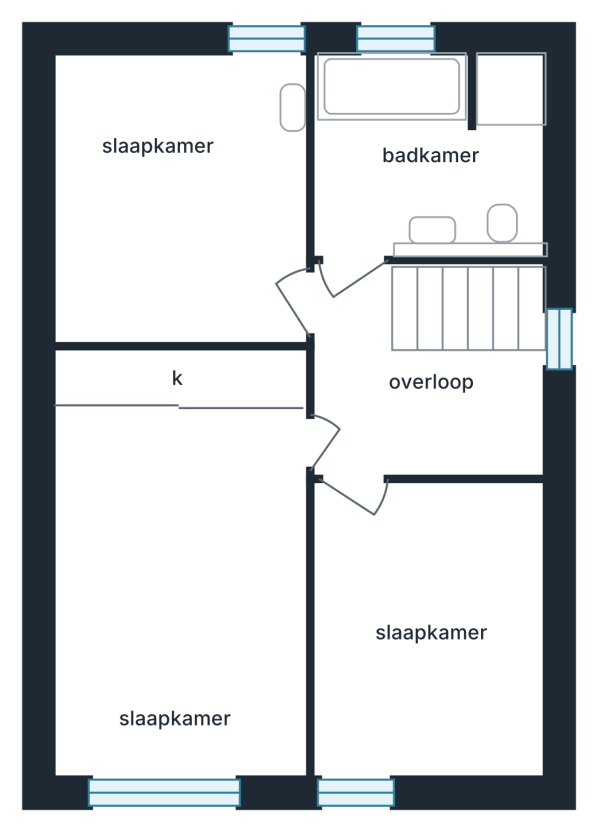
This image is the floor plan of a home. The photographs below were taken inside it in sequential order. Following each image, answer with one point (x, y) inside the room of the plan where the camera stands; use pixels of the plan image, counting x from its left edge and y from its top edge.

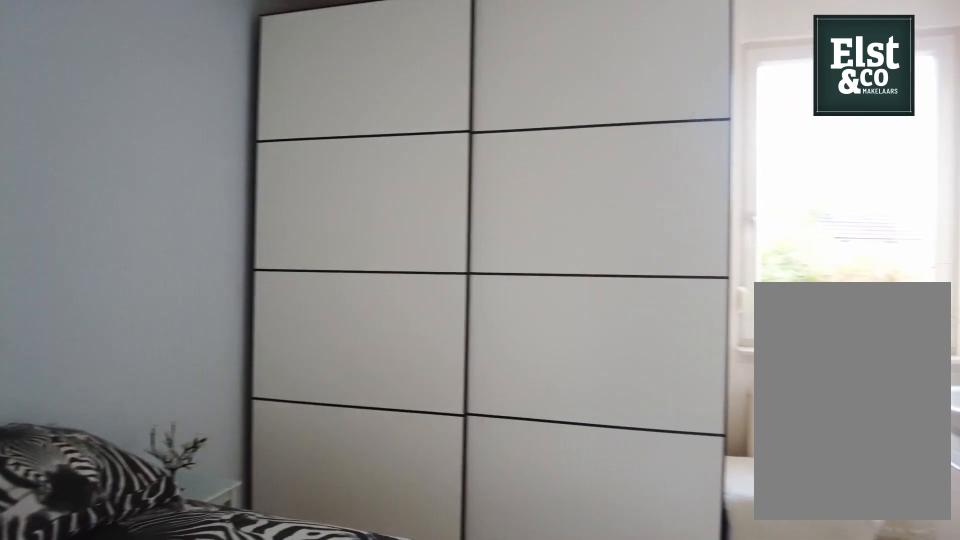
(175, 192)
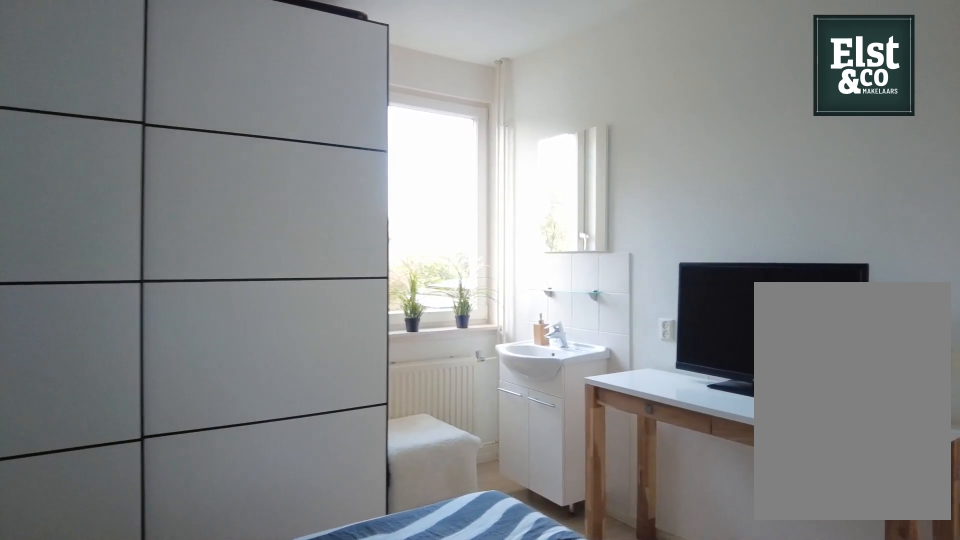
(175, 192)
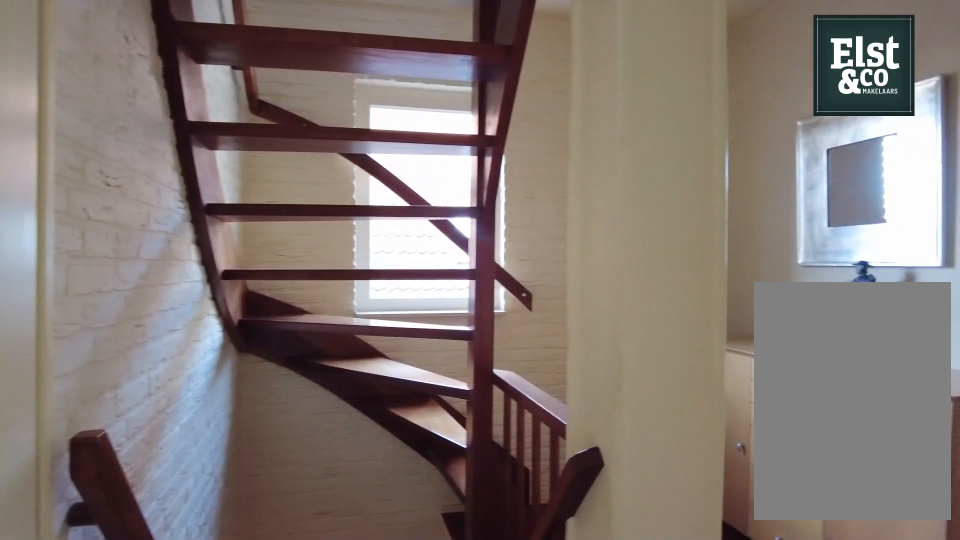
(419, 393)
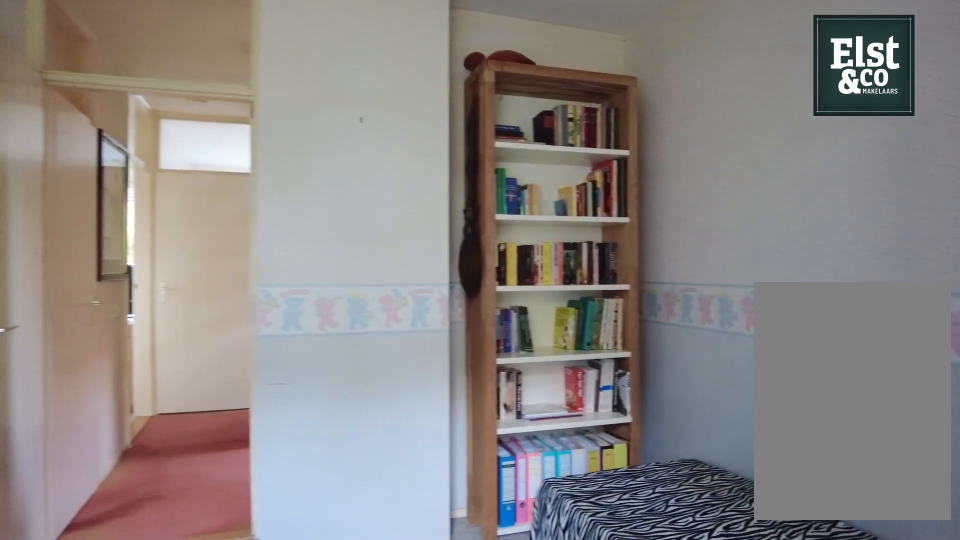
(480, 761)
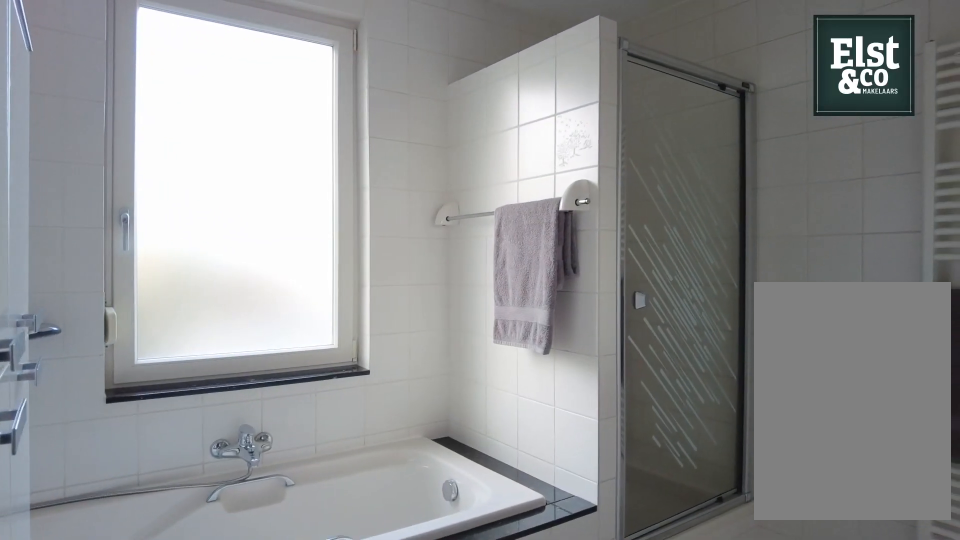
(437, 168)
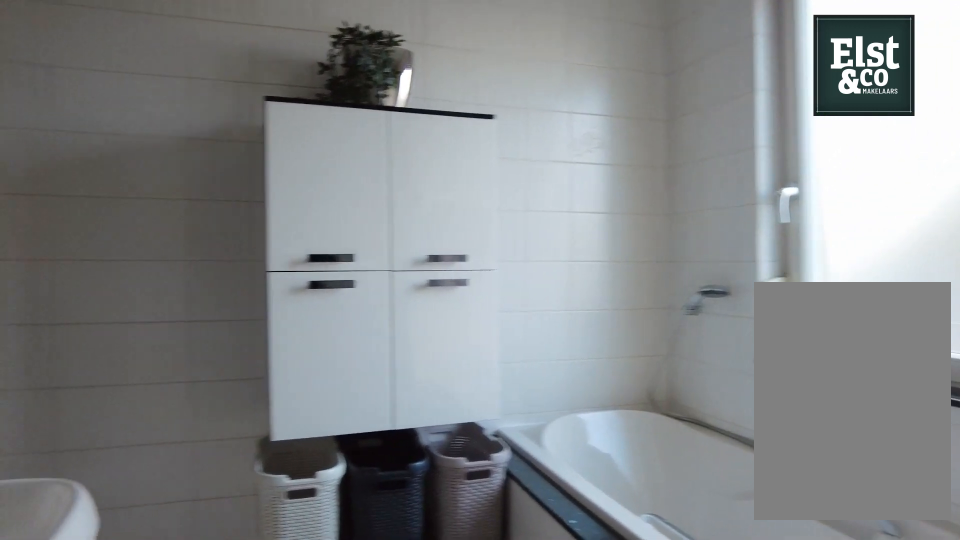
(437, 168)
